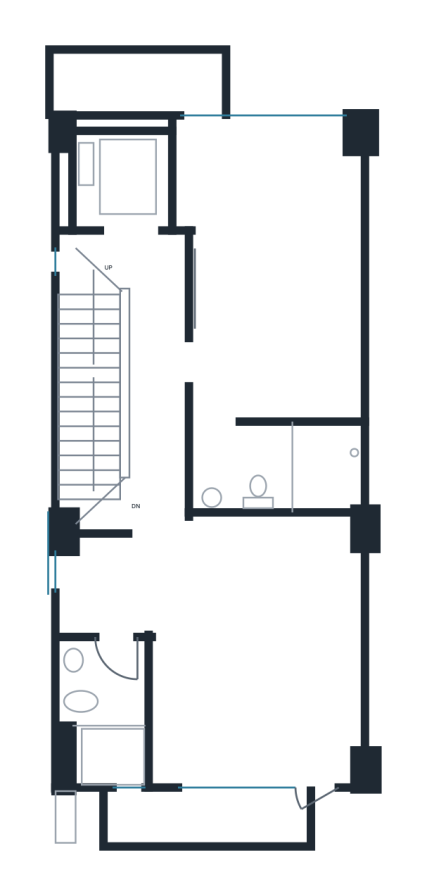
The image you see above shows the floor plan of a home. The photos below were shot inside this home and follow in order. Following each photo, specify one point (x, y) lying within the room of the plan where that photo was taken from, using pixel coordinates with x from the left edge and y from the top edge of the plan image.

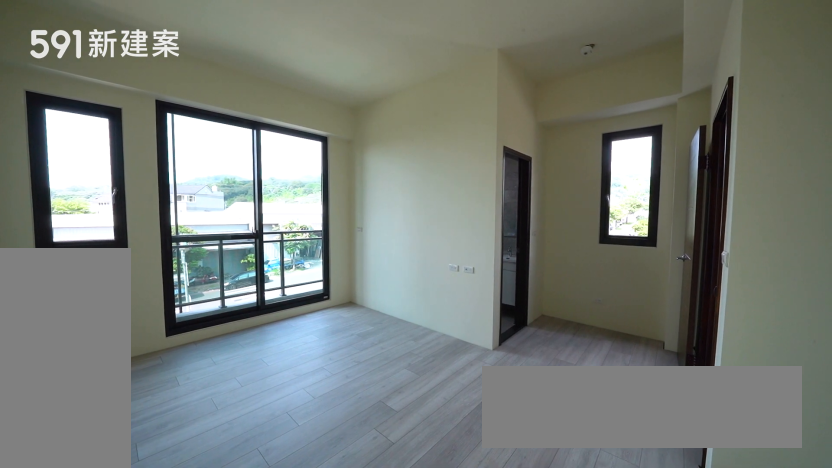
(229, 643)
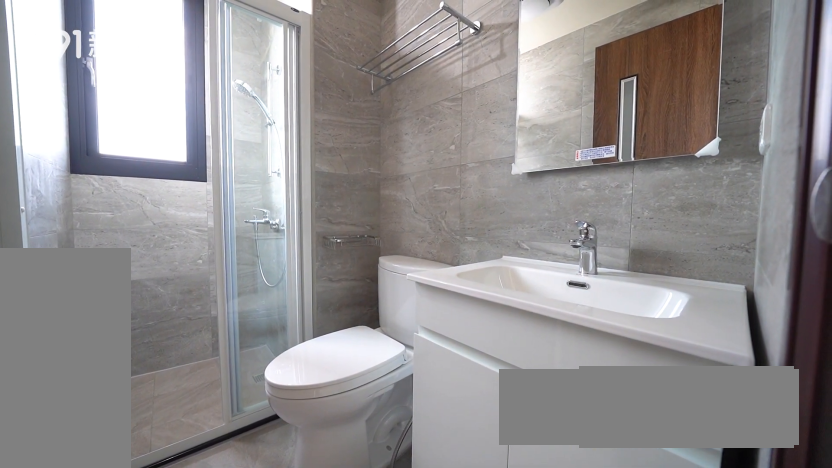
(104, 715)
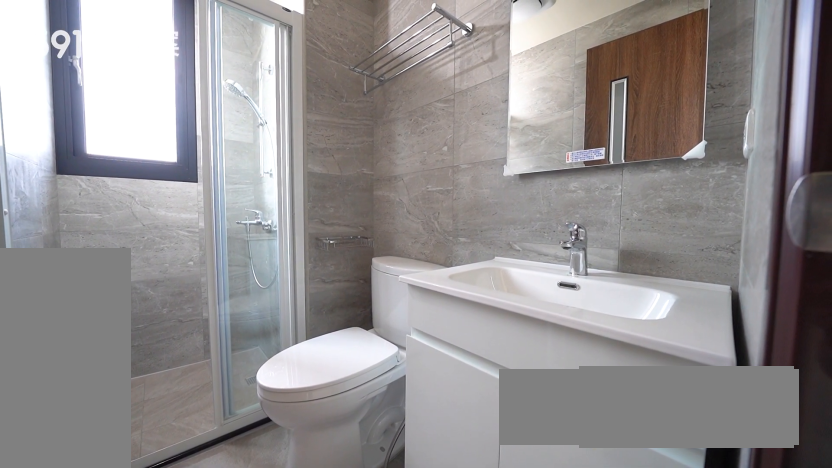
(104, 715)
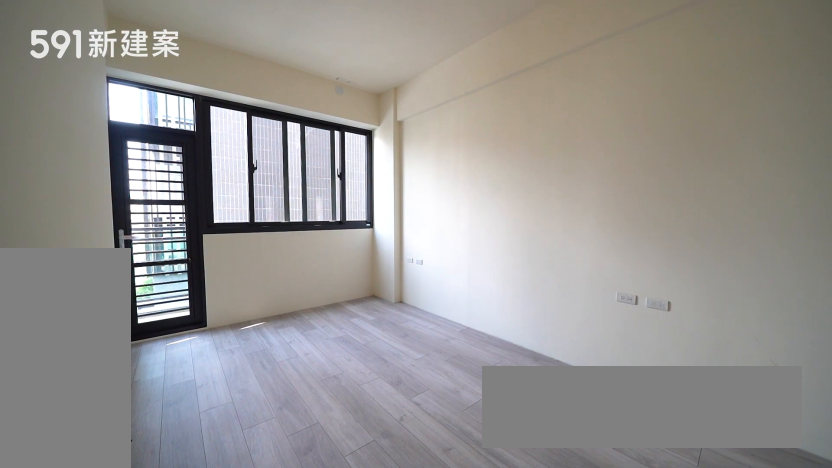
(280, 270)
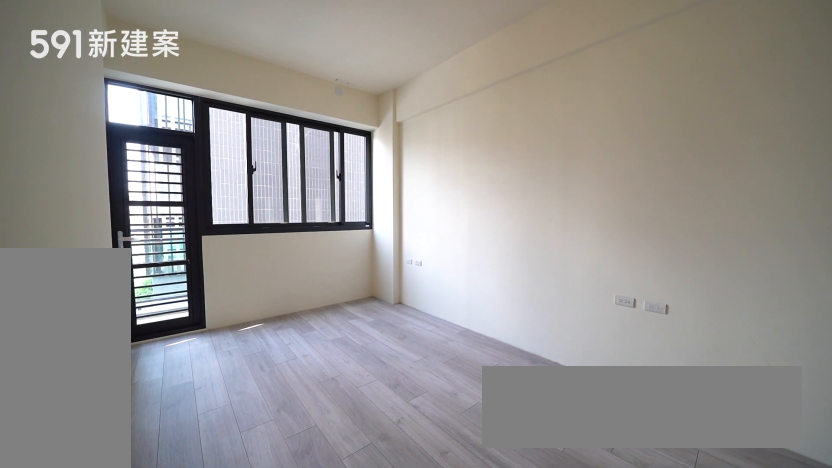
(280, 270)
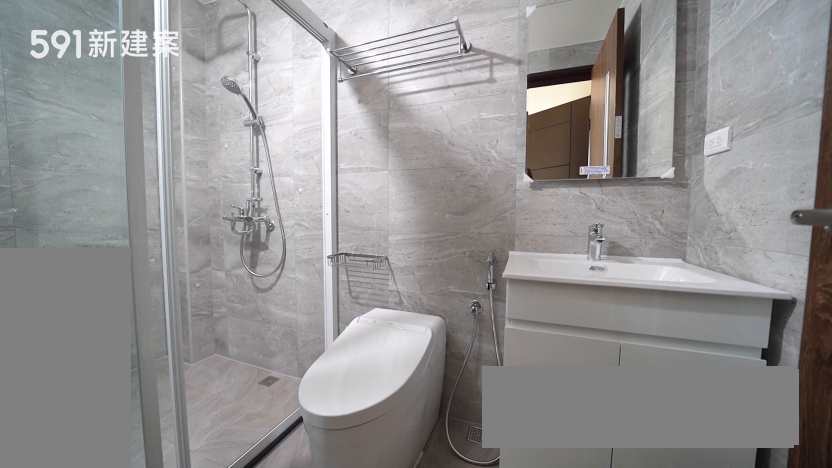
(278, 468)
